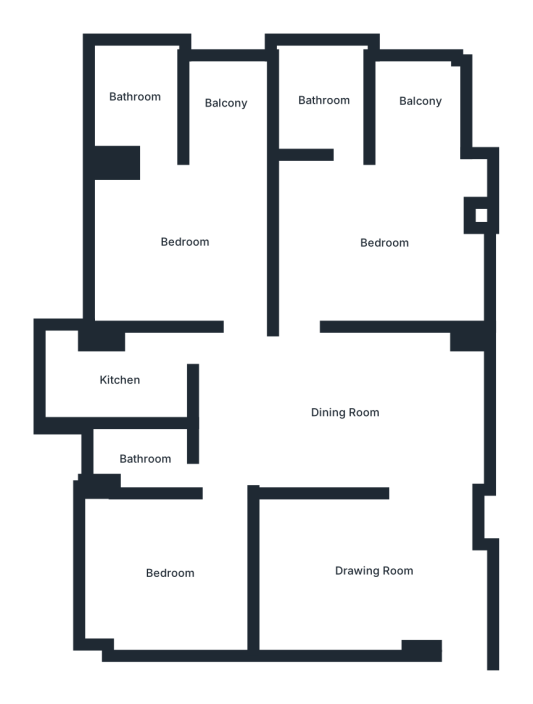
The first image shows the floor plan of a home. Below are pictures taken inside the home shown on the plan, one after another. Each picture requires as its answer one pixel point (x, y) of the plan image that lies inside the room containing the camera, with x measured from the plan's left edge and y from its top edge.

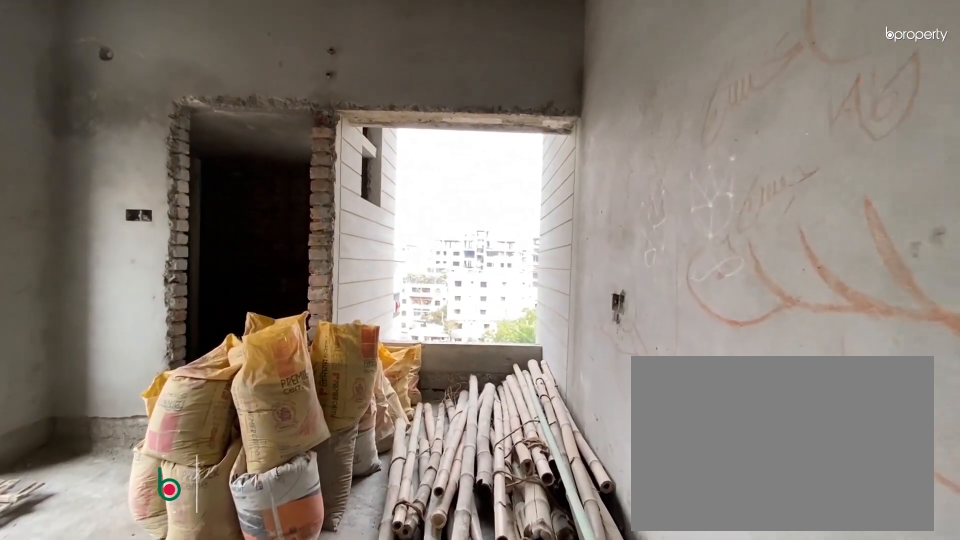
(199, 262)
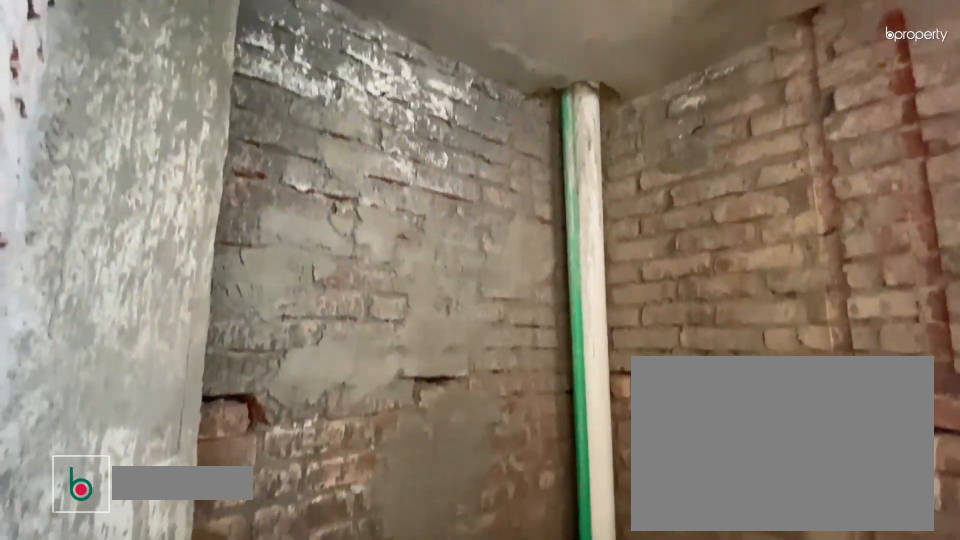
(138, 99)
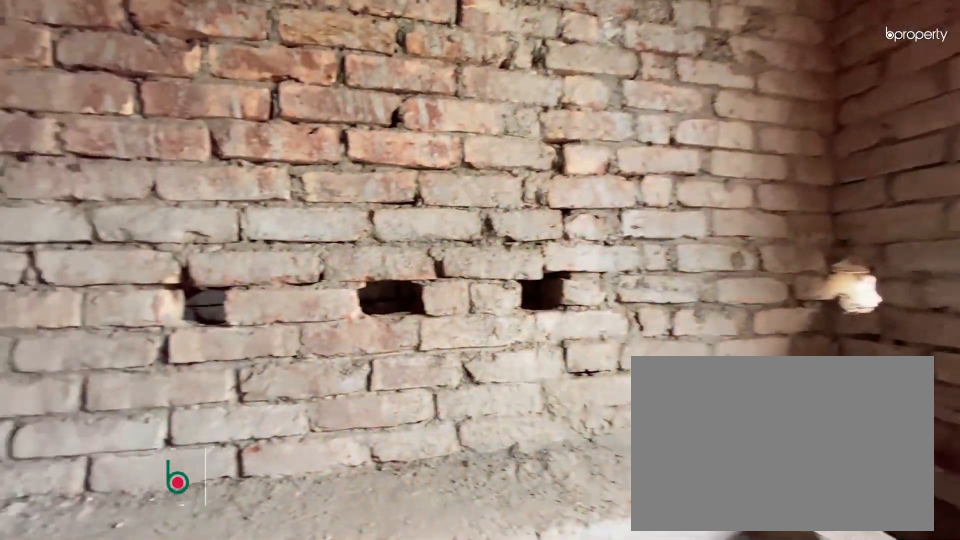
(119, 379)
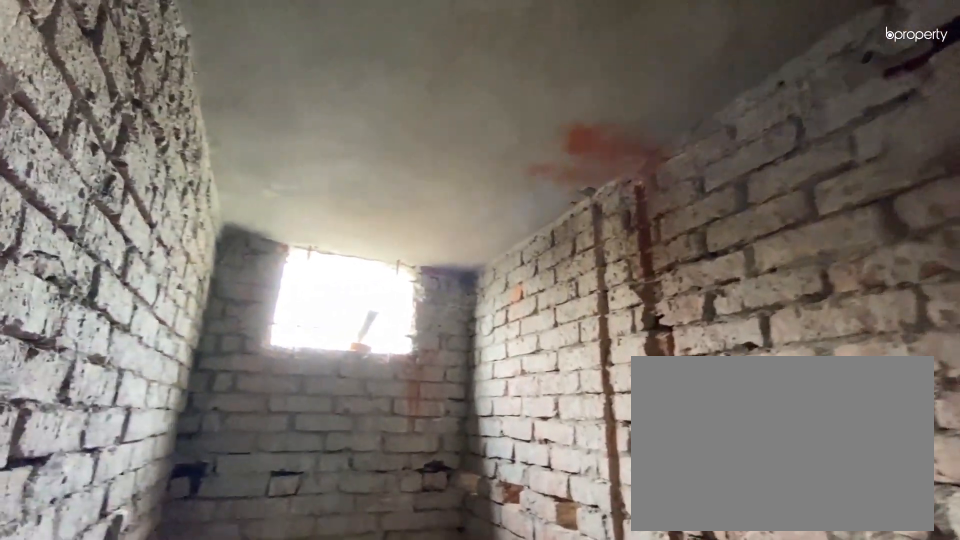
(144, 460)
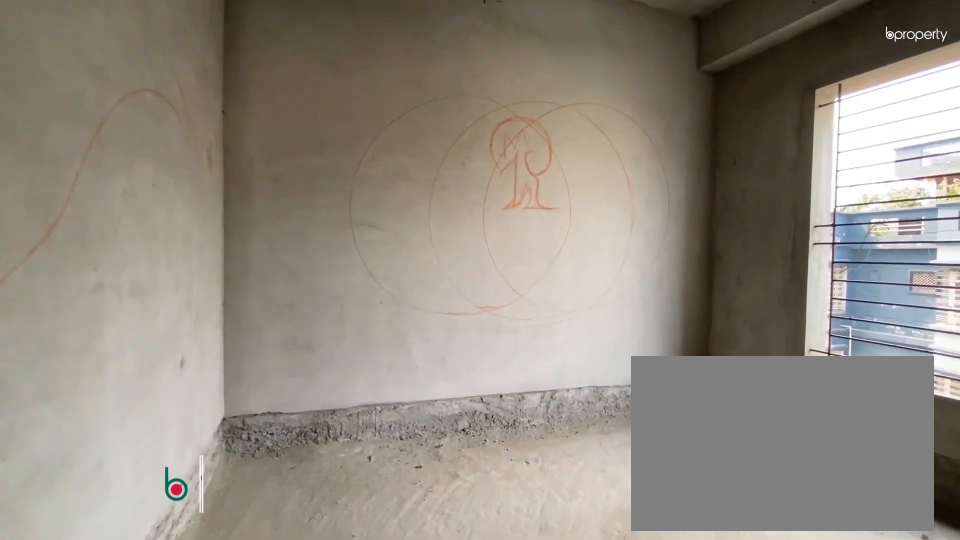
(173, 569)
